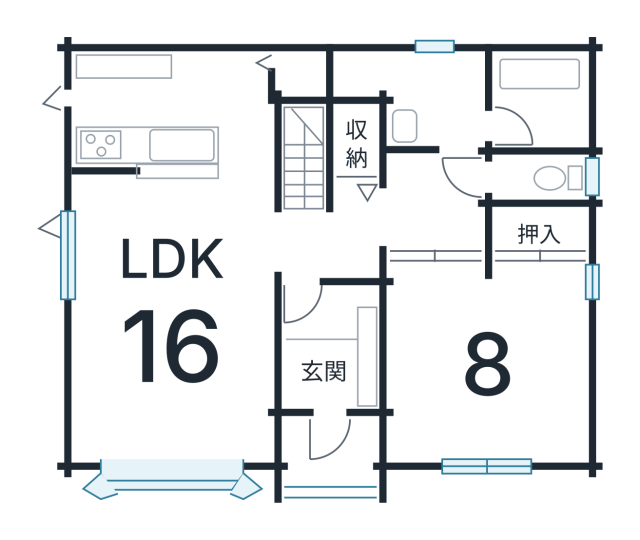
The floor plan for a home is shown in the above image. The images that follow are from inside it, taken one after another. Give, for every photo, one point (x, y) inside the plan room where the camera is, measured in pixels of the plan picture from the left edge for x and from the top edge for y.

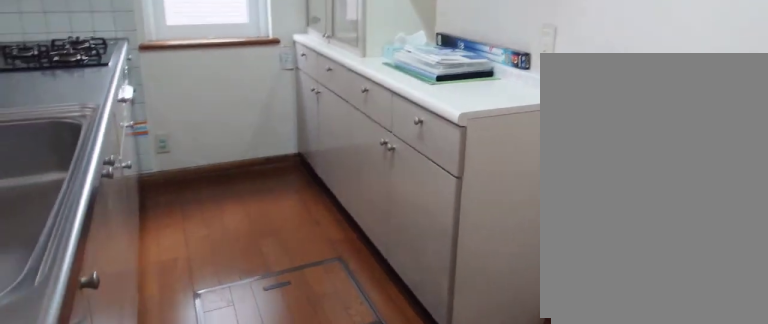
(160, 102)
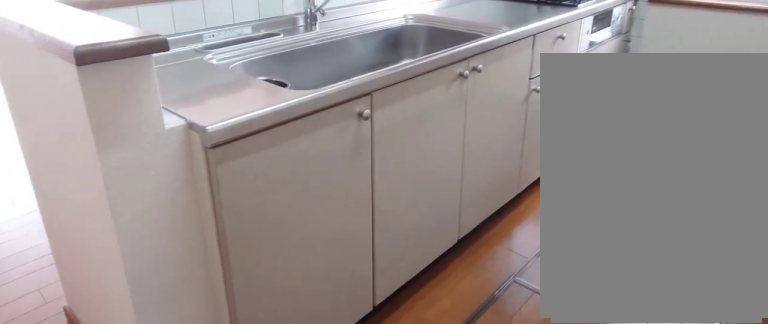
(160, 102)
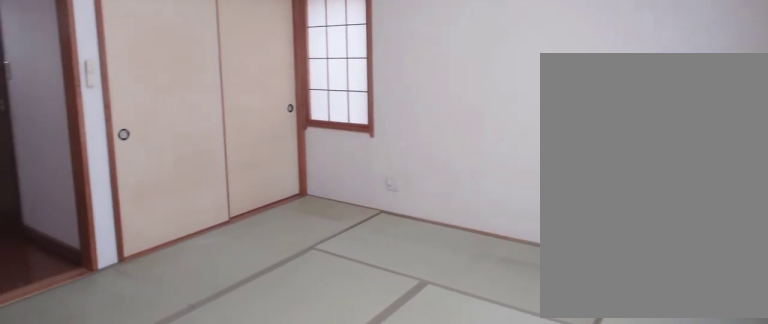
(486, 367)
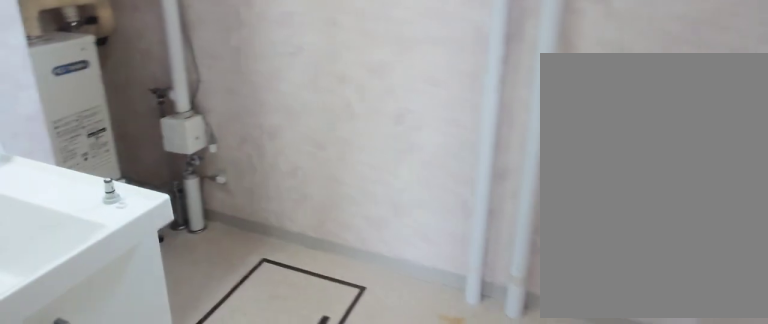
(427, 106)
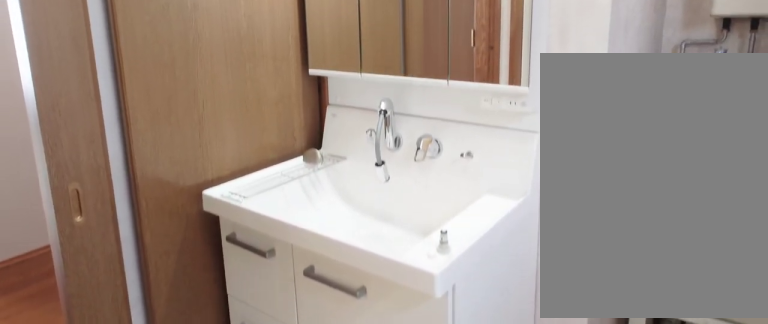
(427, 106)
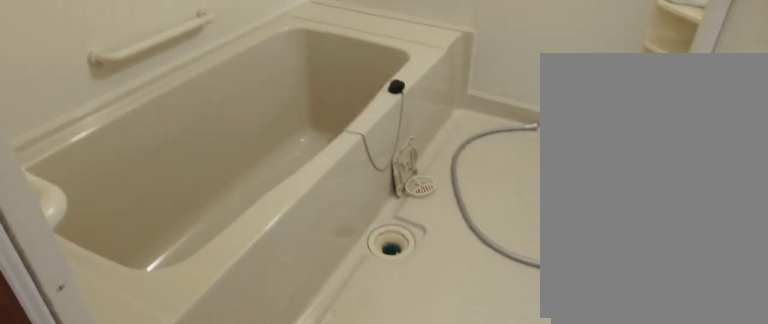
(539, 114)
